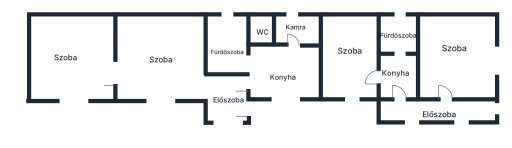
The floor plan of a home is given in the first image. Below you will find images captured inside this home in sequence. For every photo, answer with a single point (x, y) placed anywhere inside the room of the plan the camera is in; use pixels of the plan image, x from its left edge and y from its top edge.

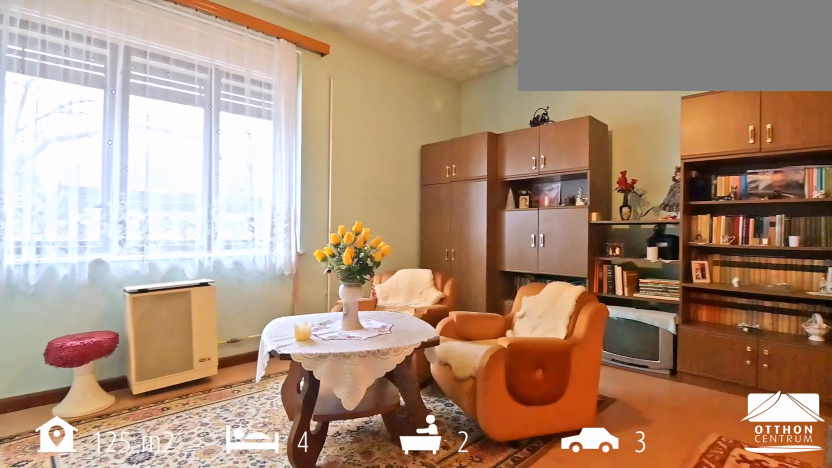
(67, 59)
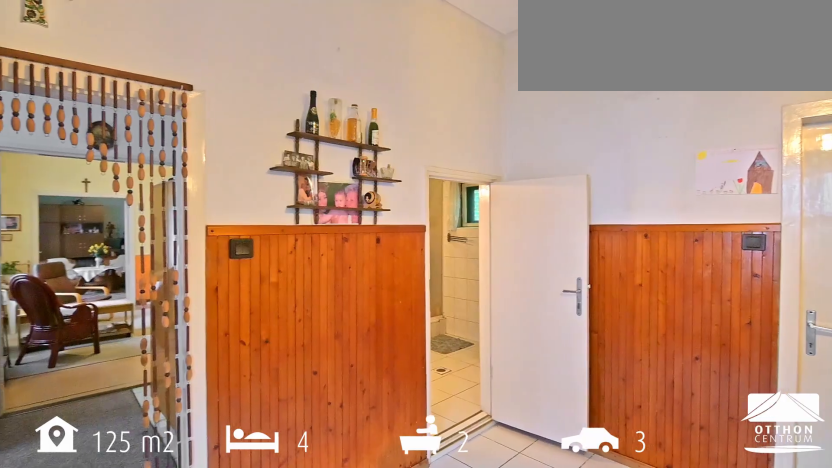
(282, 80)
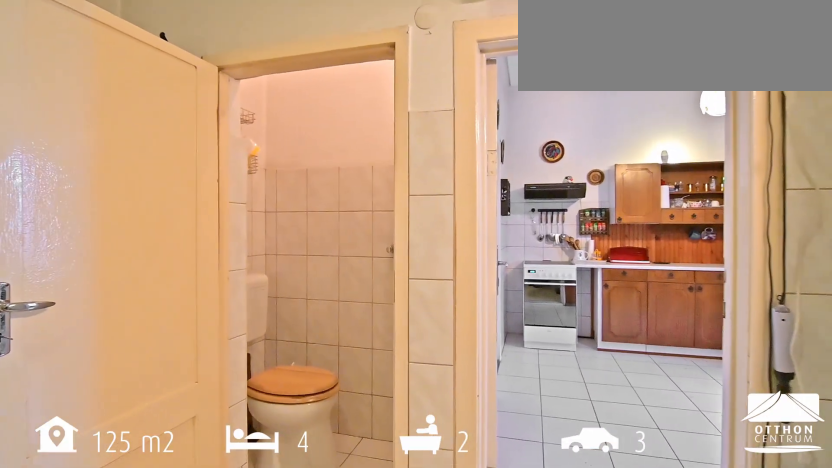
(224, 47)
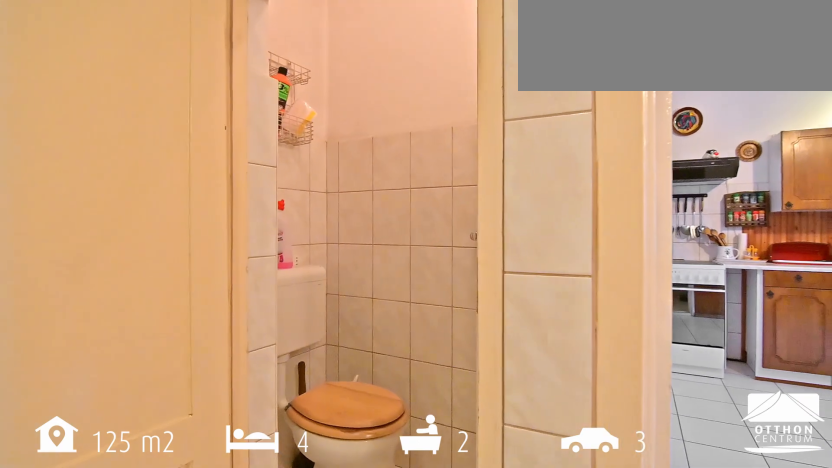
(224, 47)
